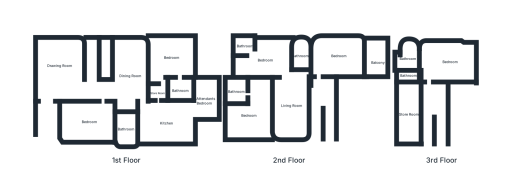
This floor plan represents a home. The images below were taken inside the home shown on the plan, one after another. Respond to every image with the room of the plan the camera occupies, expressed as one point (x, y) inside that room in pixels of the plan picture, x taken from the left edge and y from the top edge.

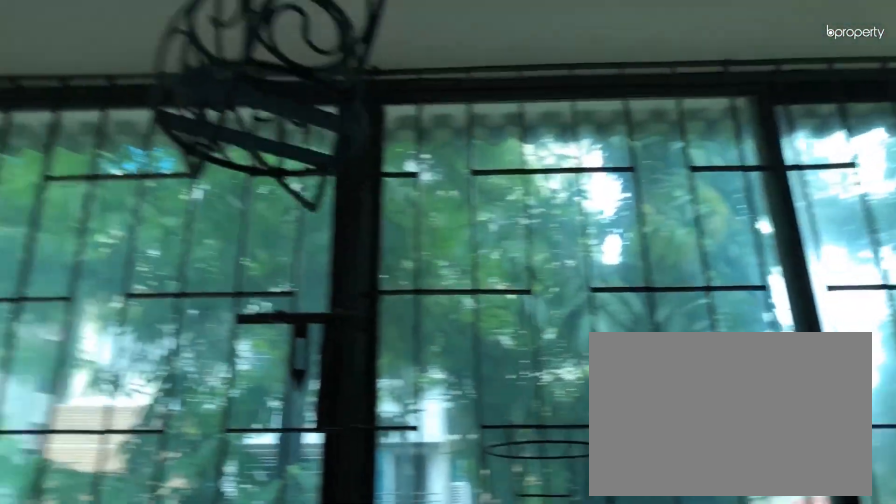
(377, 63)
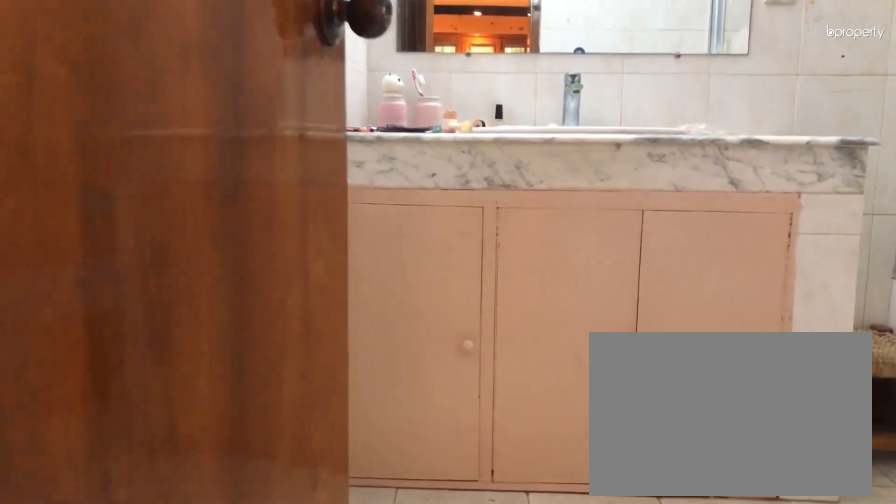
(298, 56)
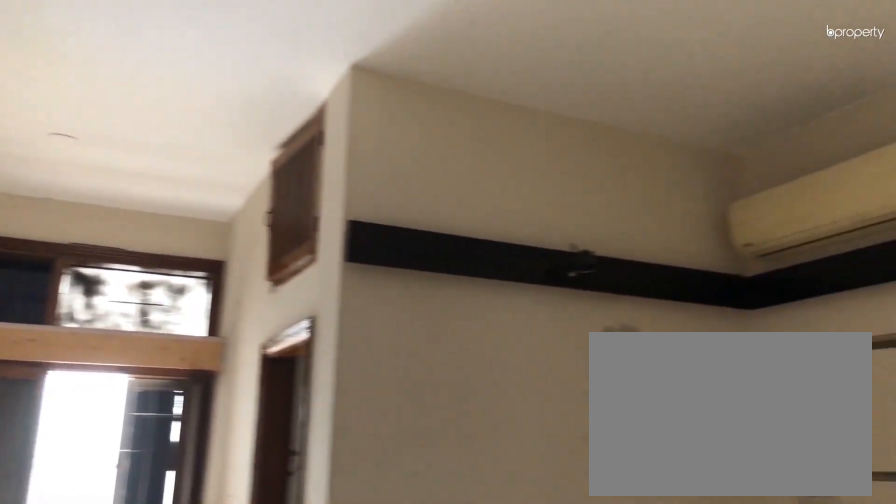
(265, 60)
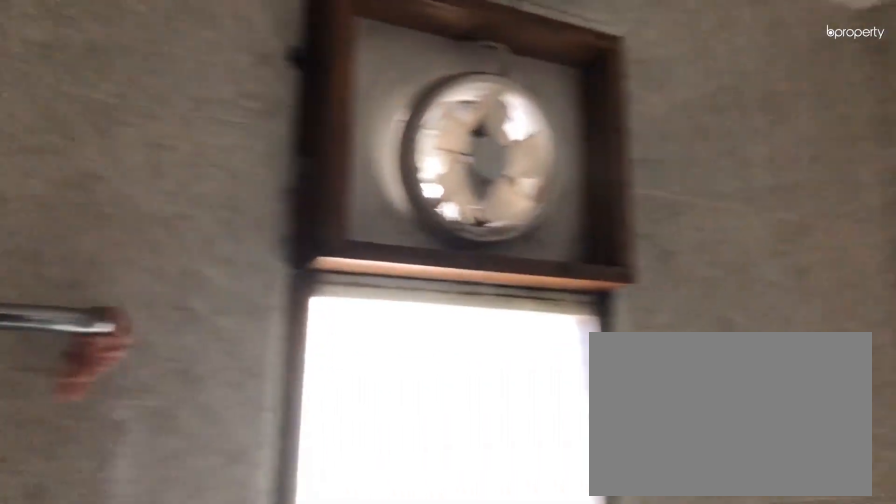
(243, 46)
